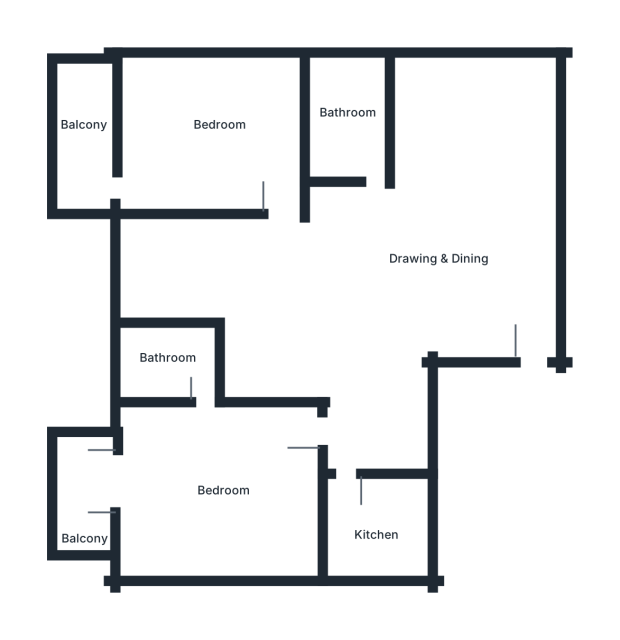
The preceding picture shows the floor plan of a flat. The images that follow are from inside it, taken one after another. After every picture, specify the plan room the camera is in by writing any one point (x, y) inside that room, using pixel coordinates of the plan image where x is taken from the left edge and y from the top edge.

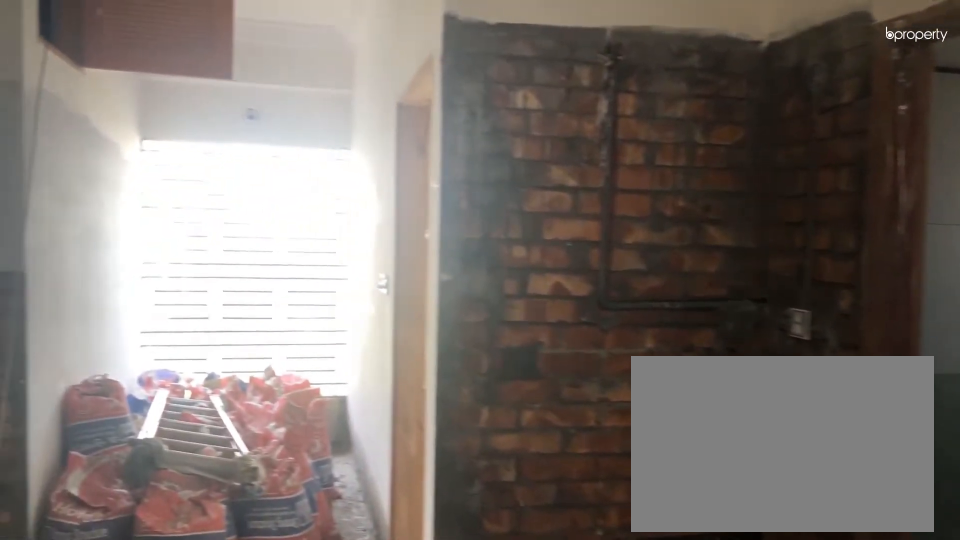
(326, 294)
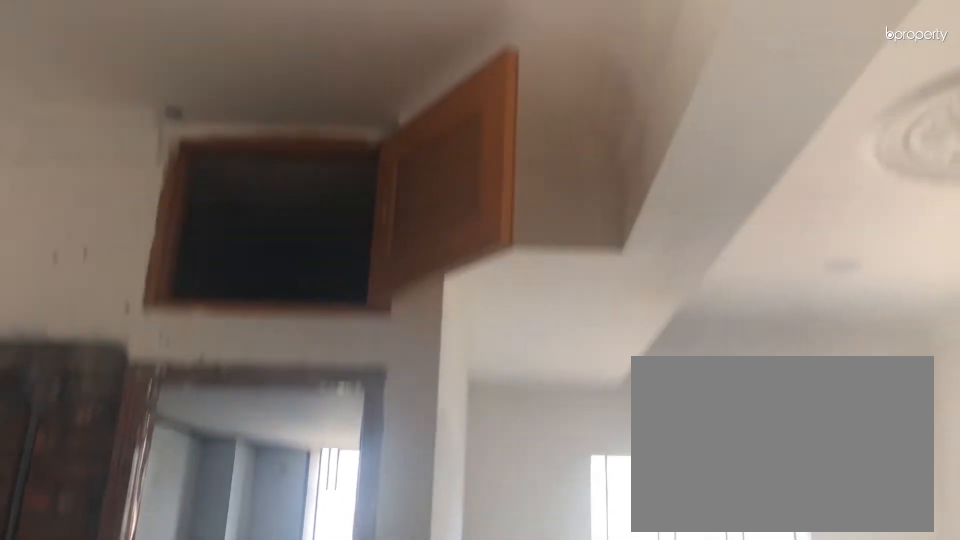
(395, 263)
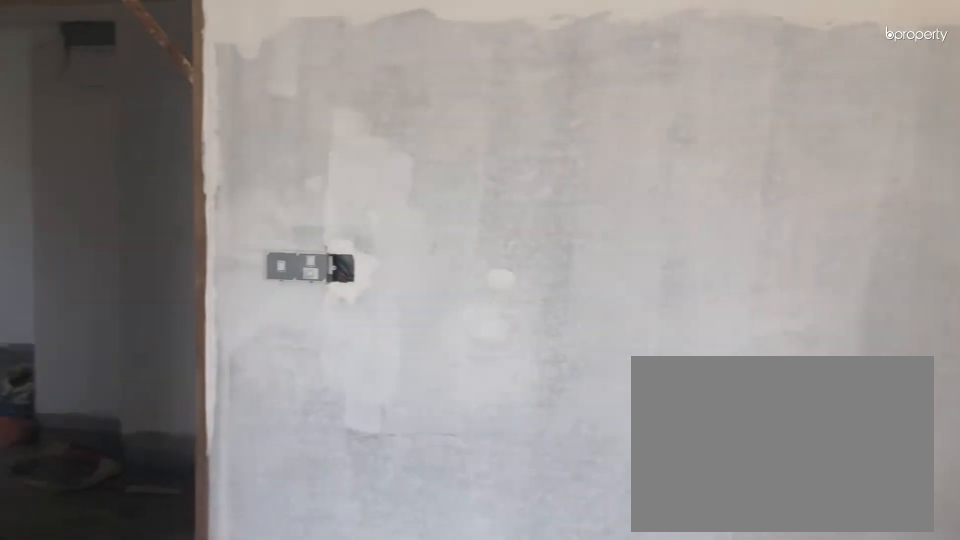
(217, 503)
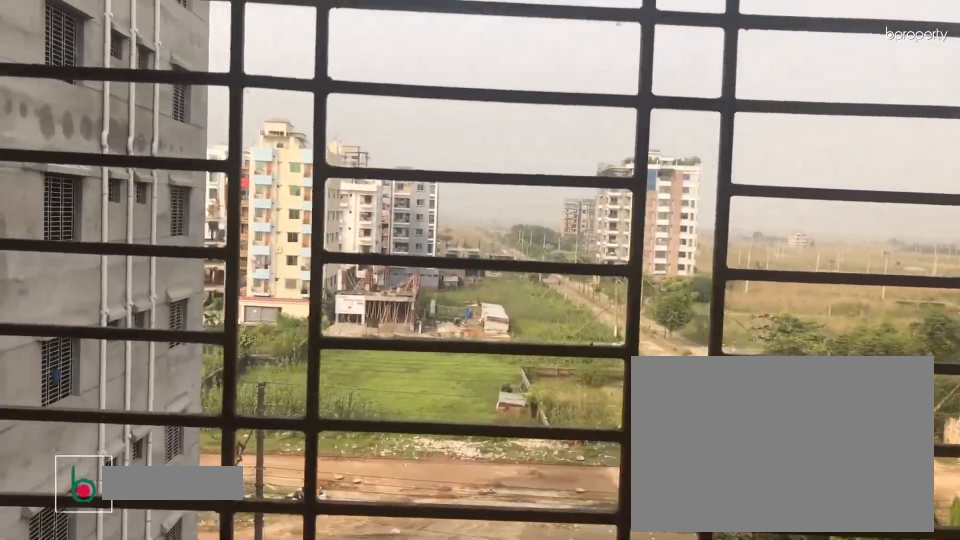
(85, 490)
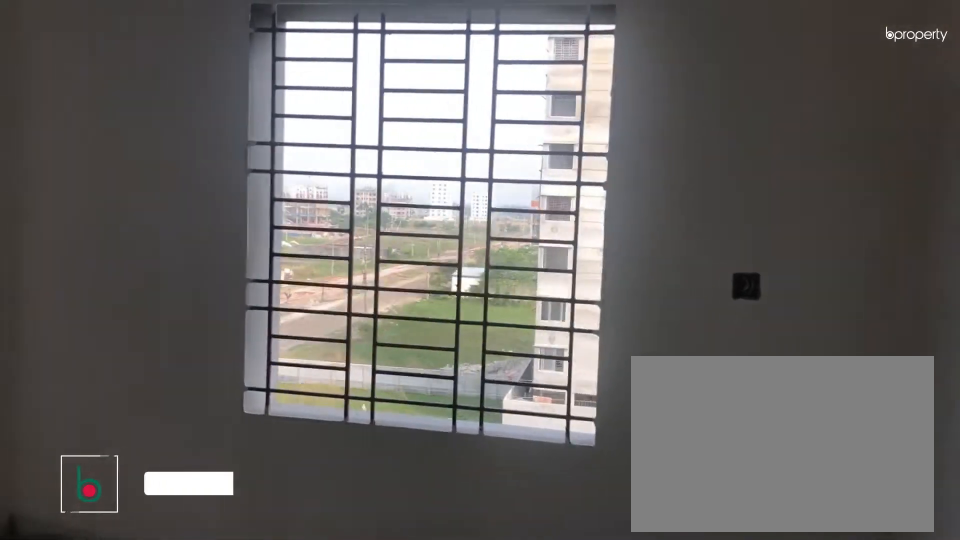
(204, 129)
